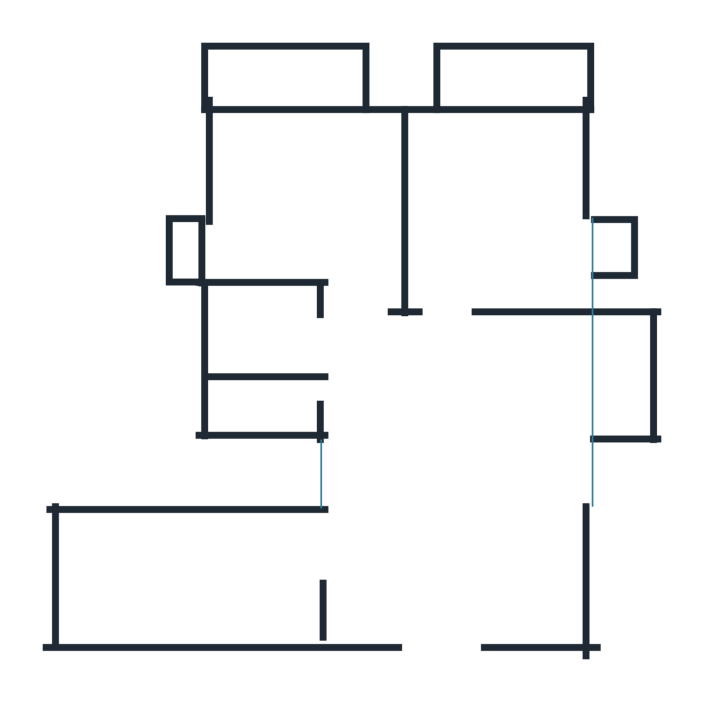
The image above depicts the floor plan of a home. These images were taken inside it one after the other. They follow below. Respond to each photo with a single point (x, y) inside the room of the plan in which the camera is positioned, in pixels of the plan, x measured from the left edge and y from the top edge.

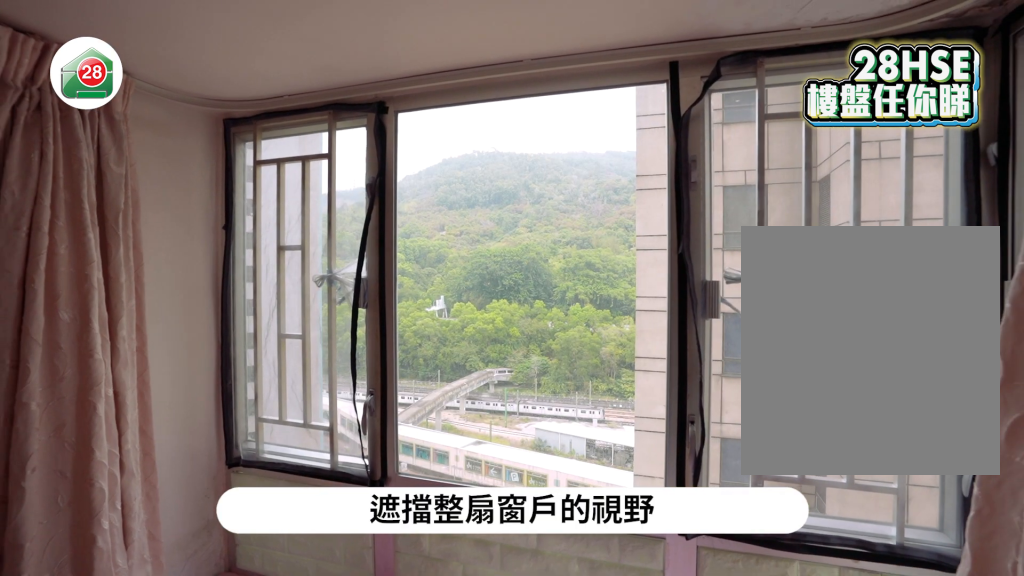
(498, 211)
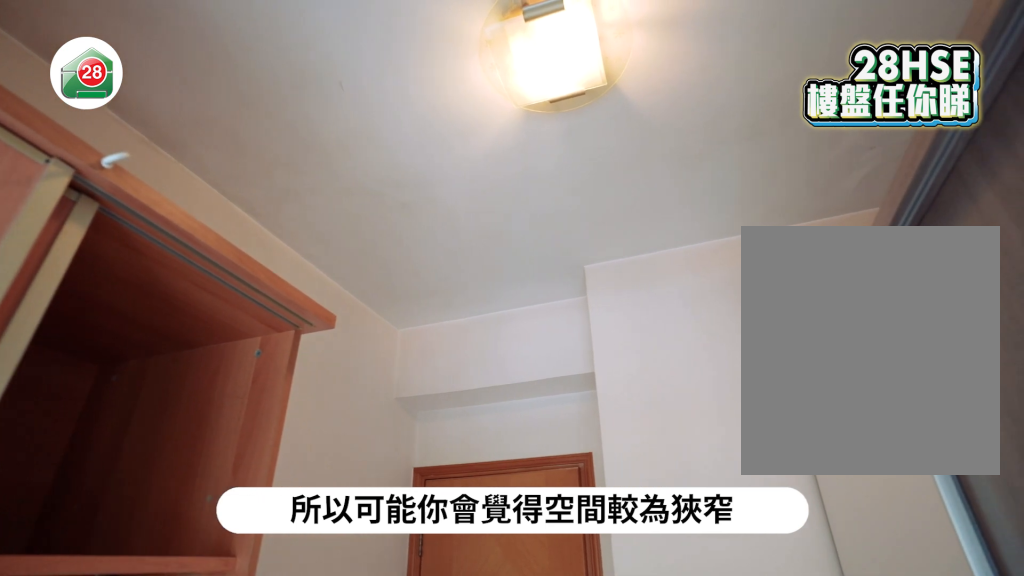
(308, 210)
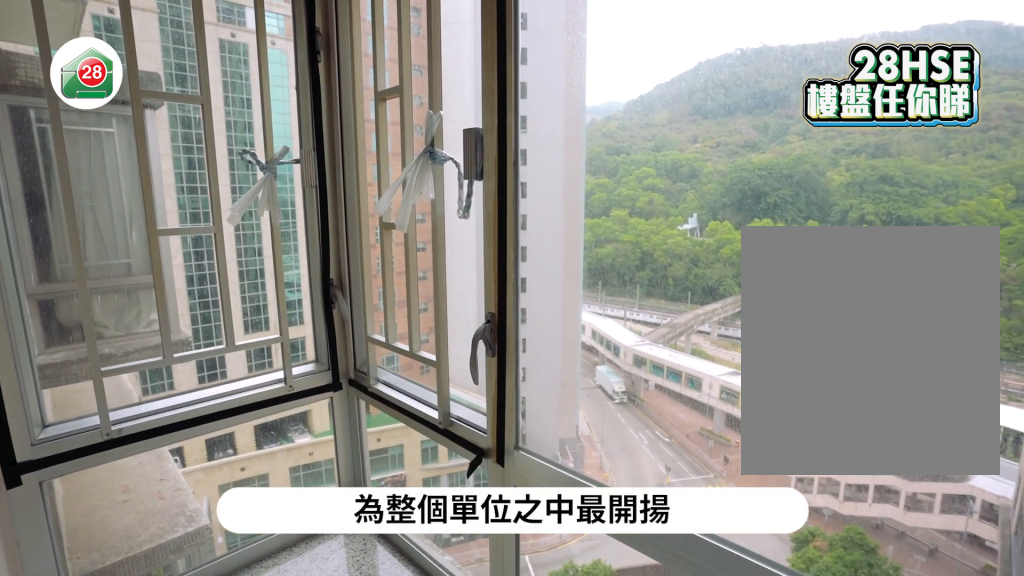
(308, 210)
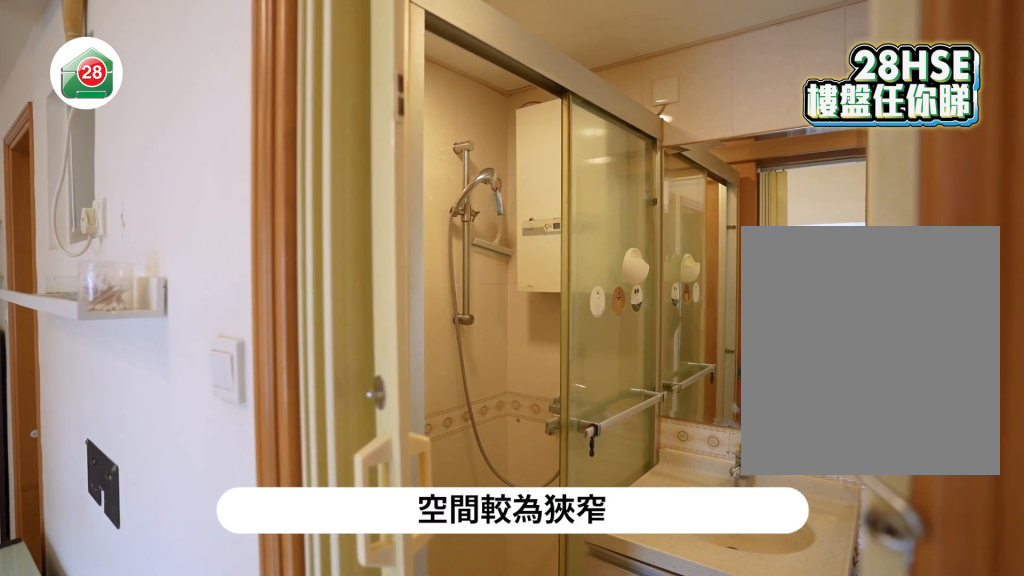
(262, 356)
